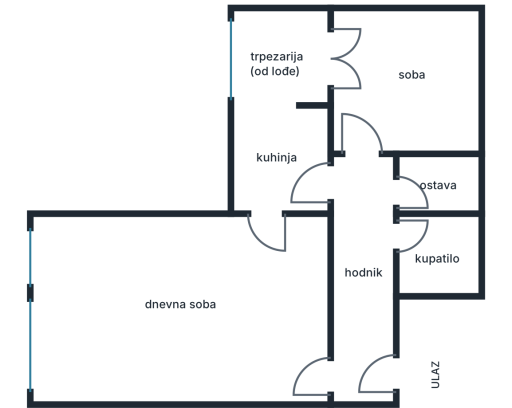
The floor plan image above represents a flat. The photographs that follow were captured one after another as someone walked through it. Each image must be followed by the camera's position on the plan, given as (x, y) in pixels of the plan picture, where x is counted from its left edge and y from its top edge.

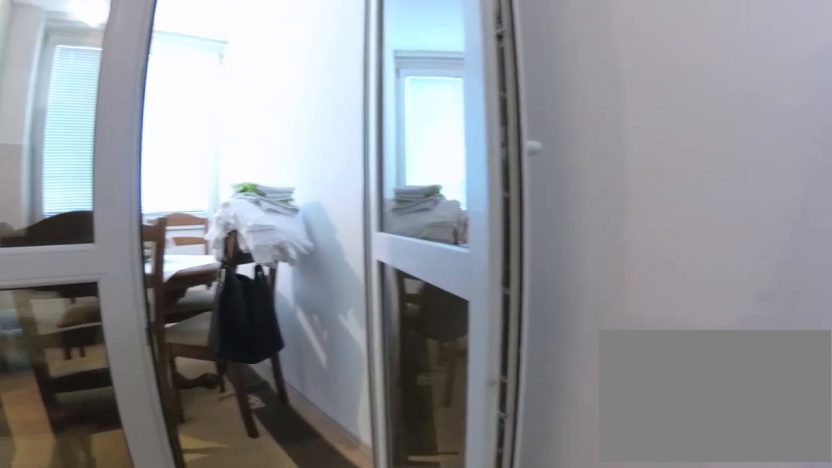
(377, 78)
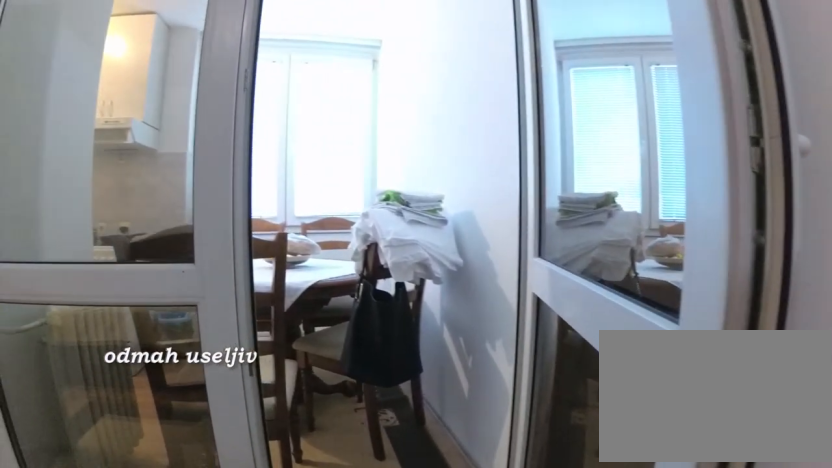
(374, 72)
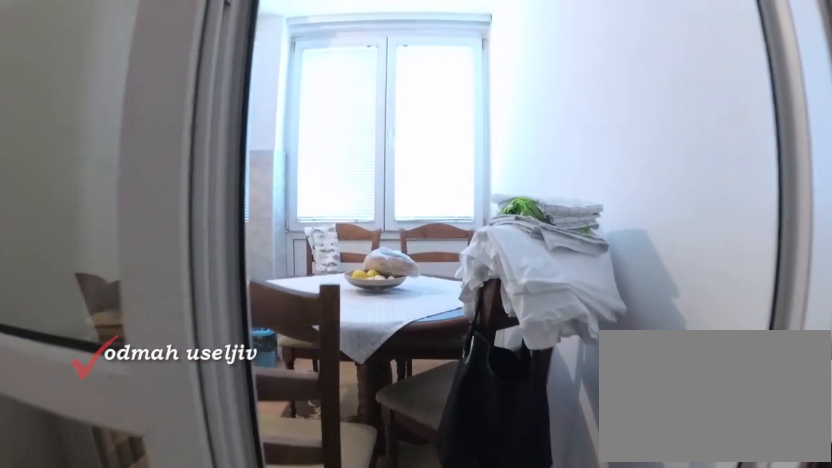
(356, 68)
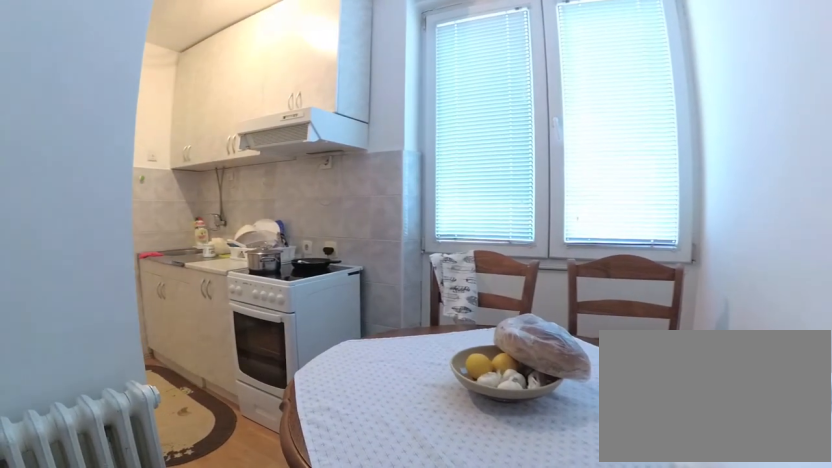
(322, 68)
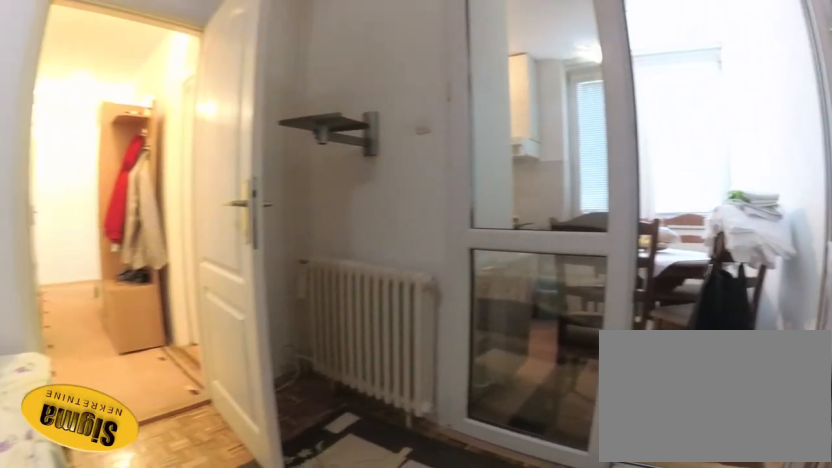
(369, 49)
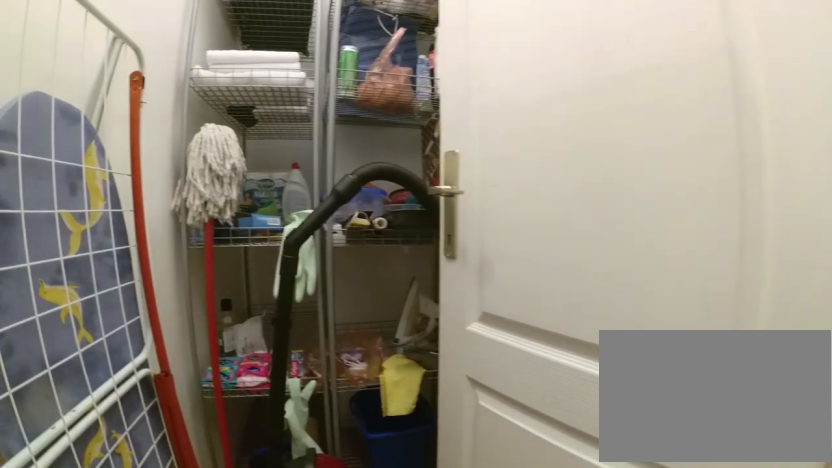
(368, 174)
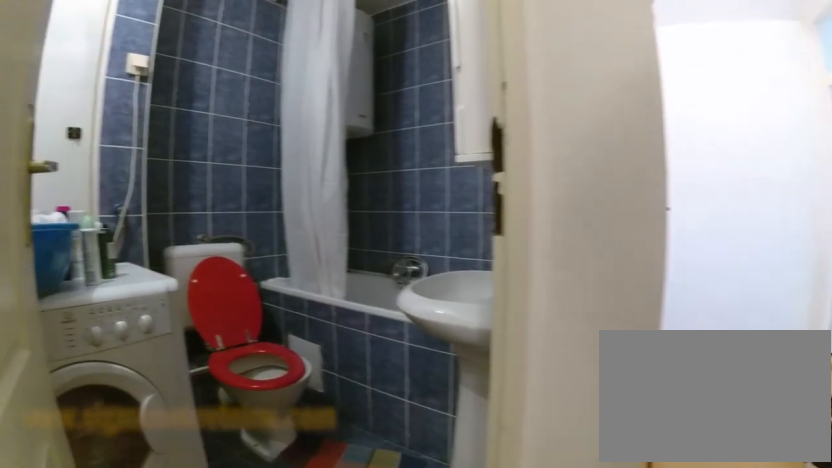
(368, 227)
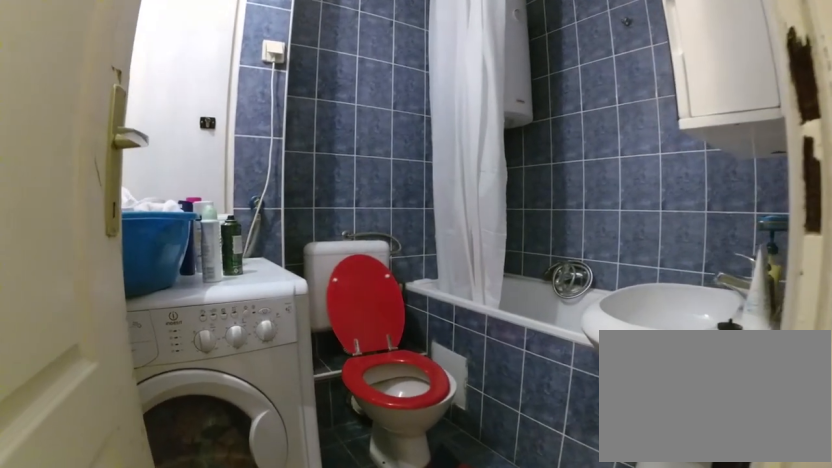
(382, 234)
